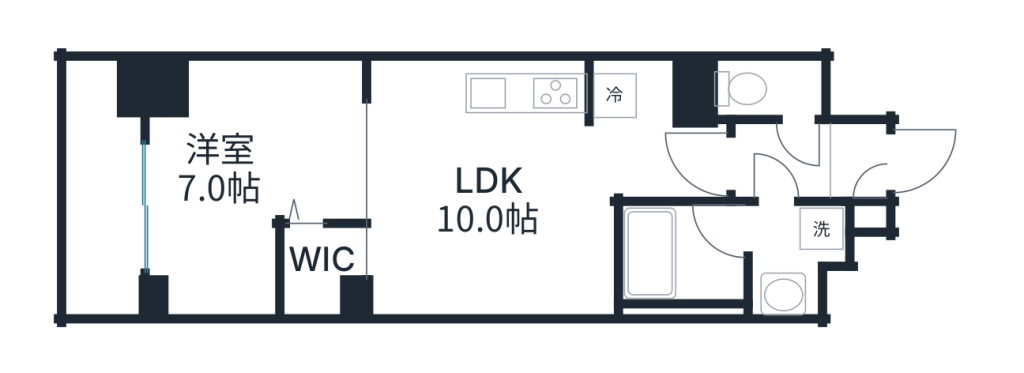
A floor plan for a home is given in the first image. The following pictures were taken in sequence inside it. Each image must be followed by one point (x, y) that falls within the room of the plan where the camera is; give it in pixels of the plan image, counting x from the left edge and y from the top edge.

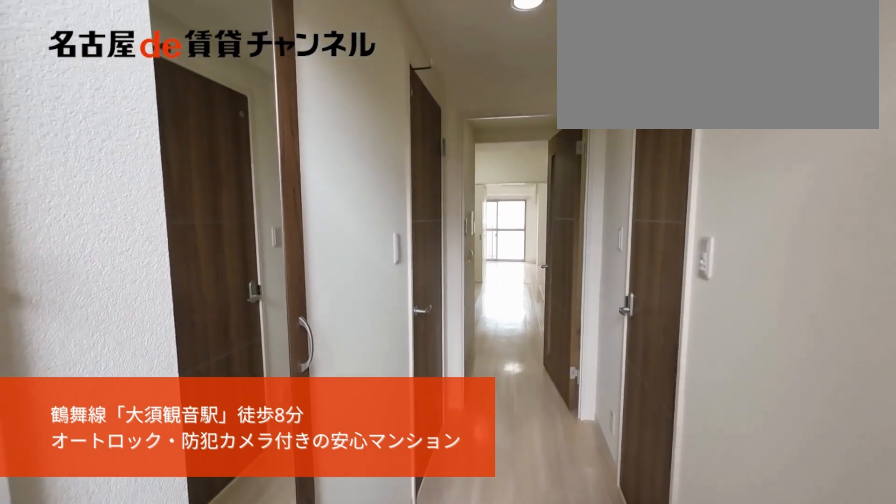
(859, 171)
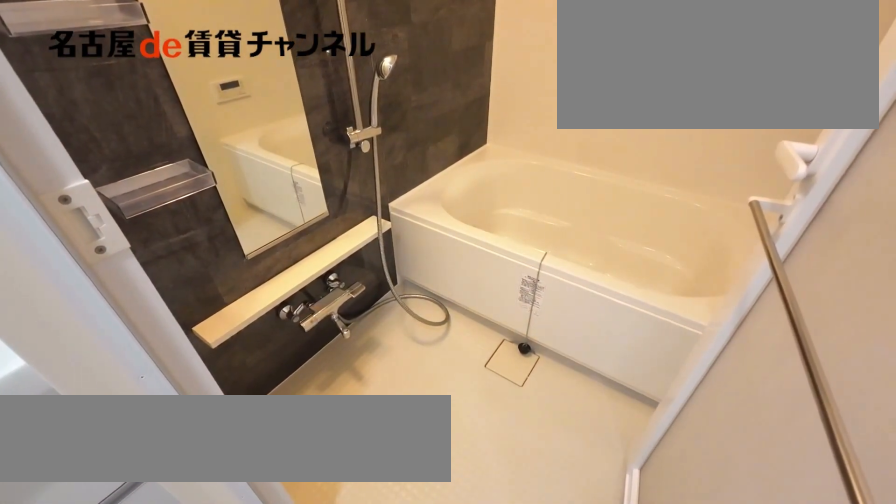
(727, 257)
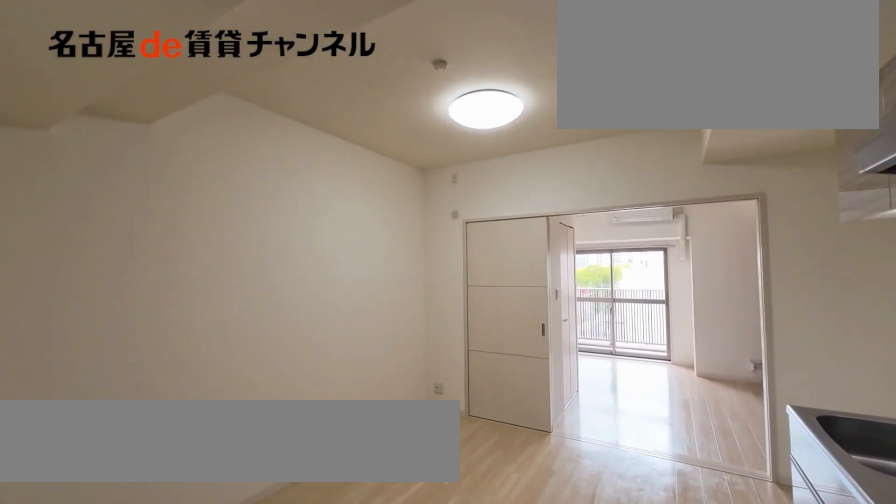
(491, 186)
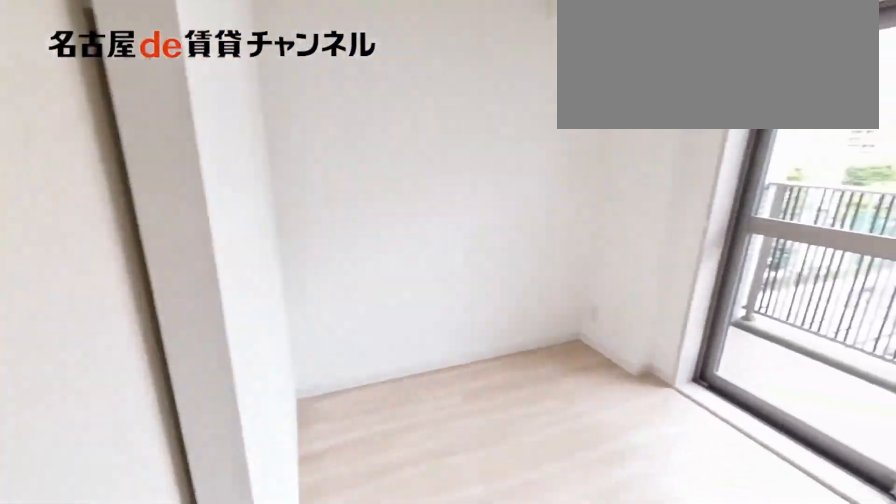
(254, 186)
